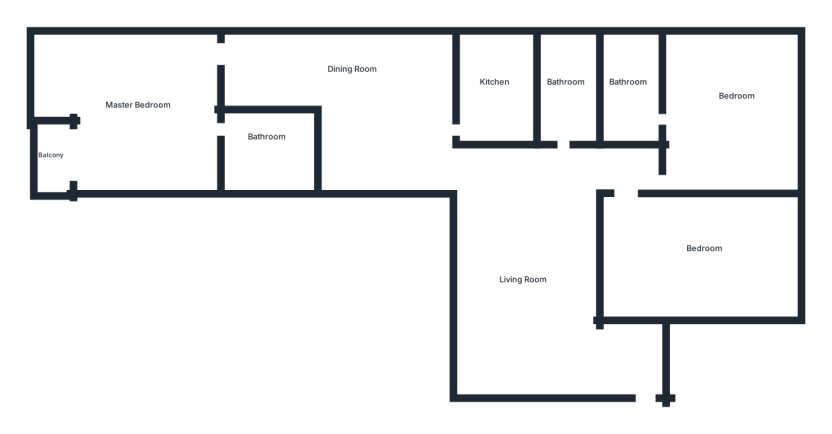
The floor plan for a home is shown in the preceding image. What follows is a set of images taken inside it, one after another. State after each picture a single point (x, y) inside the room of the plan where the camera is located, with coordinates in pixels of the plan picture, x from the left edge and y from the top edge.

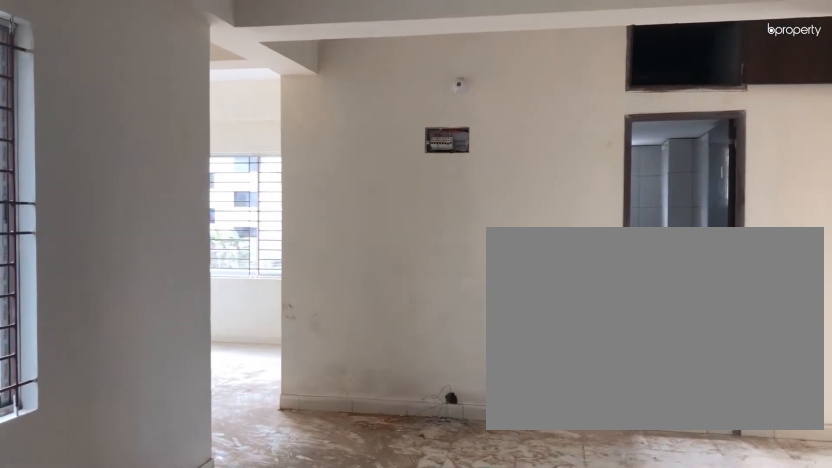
(511, 274)
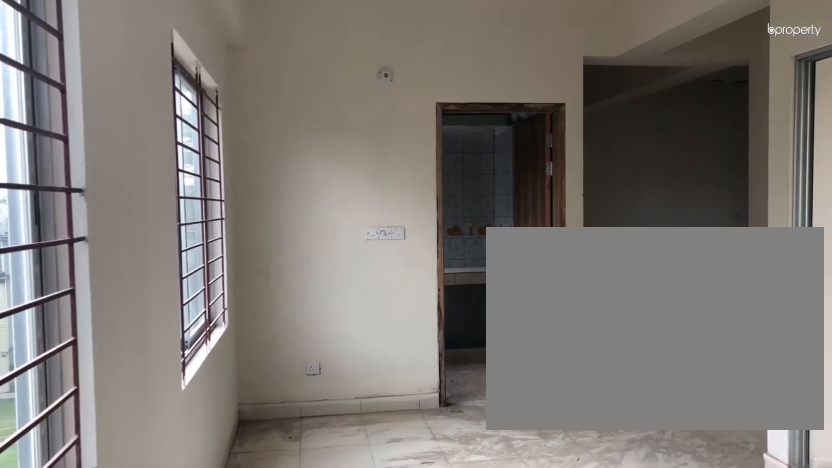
(380, 87)
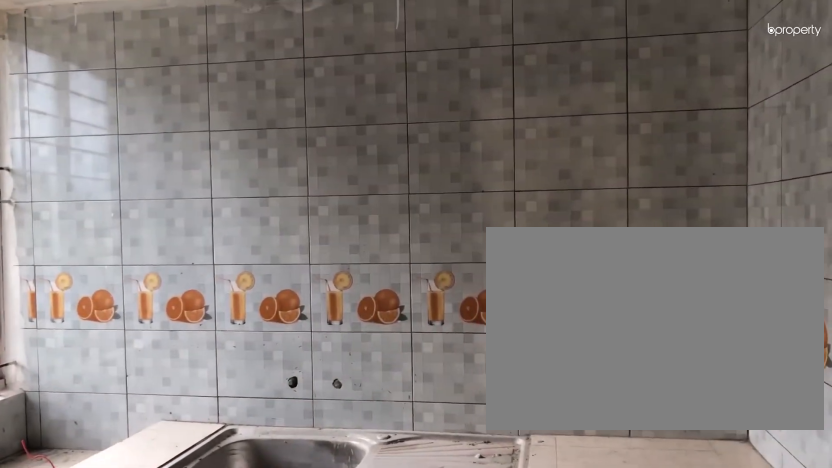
(494, 92)
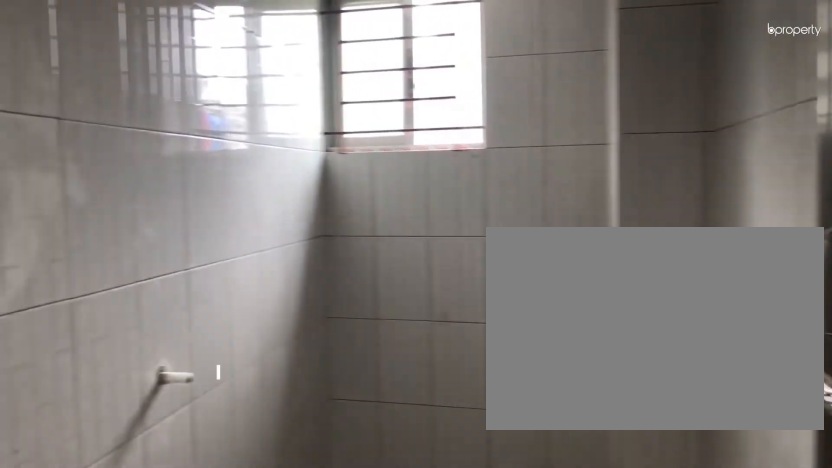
(575, 88)
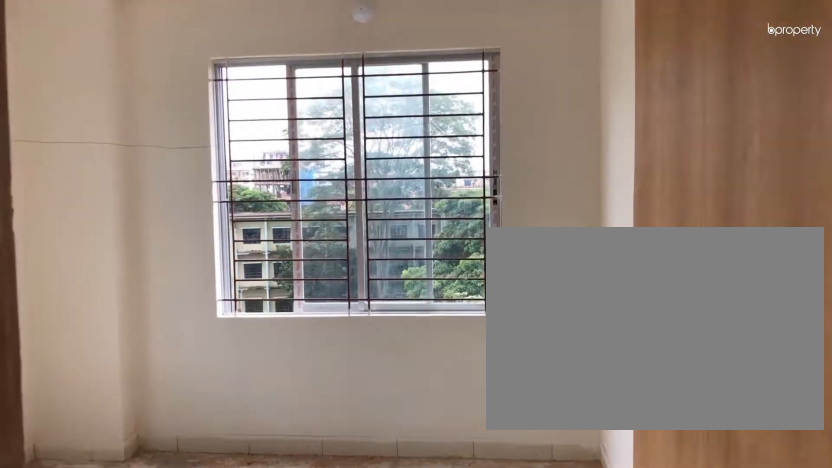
(740, 98)
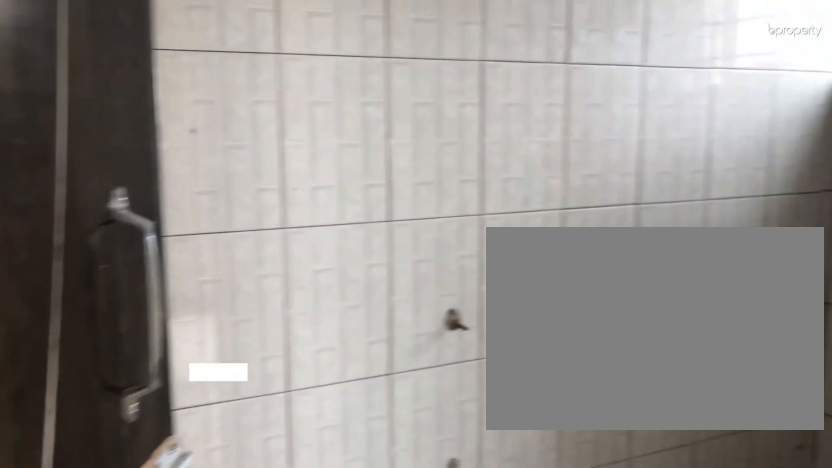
(624, 87)
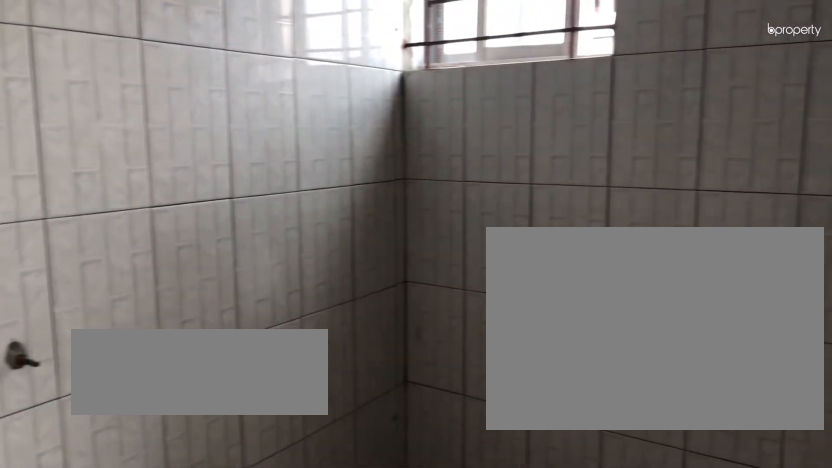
(624, 87)
